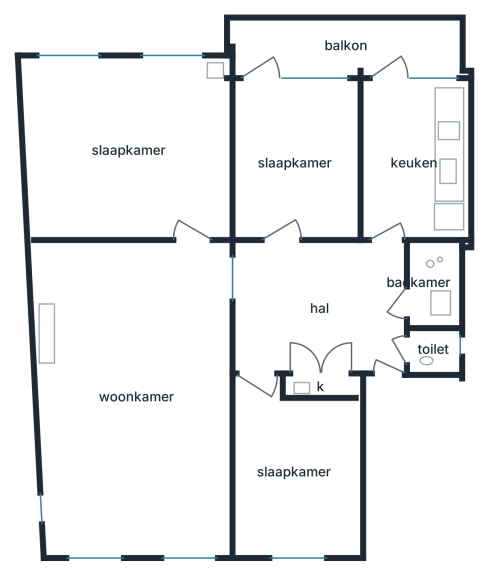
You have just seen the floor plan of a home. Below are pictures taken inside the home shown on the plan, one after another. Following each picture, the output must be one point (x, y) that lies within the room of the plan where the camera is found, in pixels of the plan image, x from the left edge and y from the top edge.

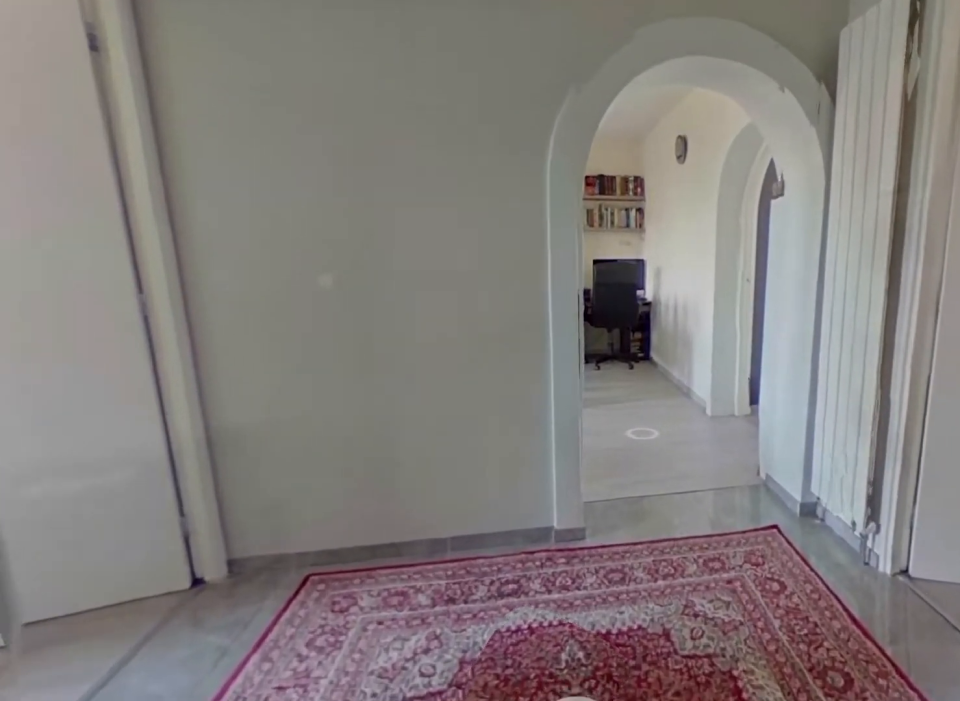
(318, 304)
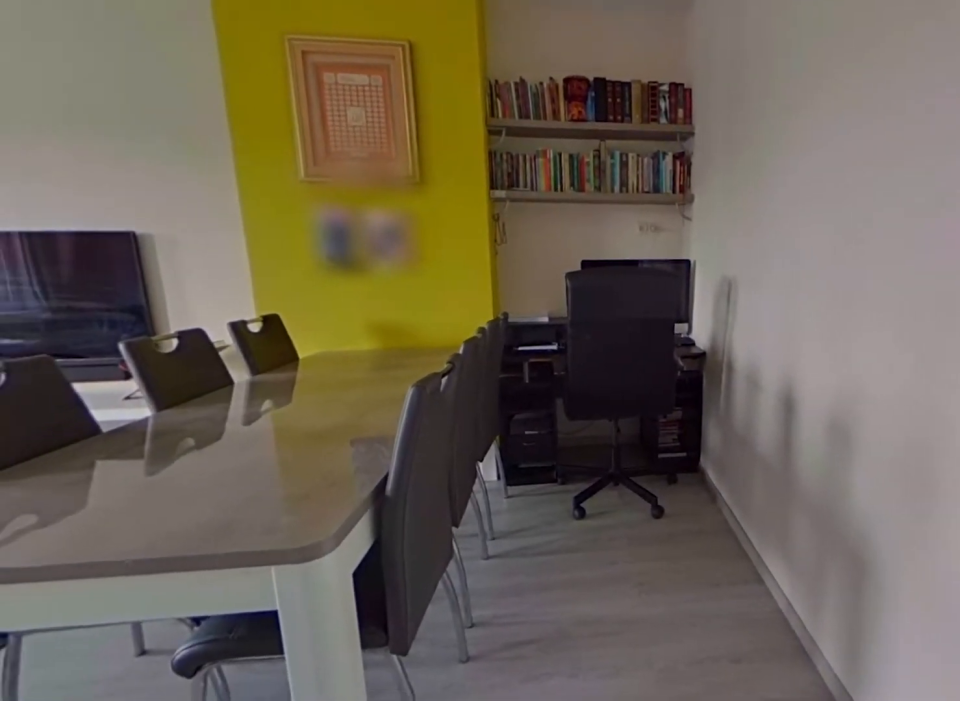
(137, 397)
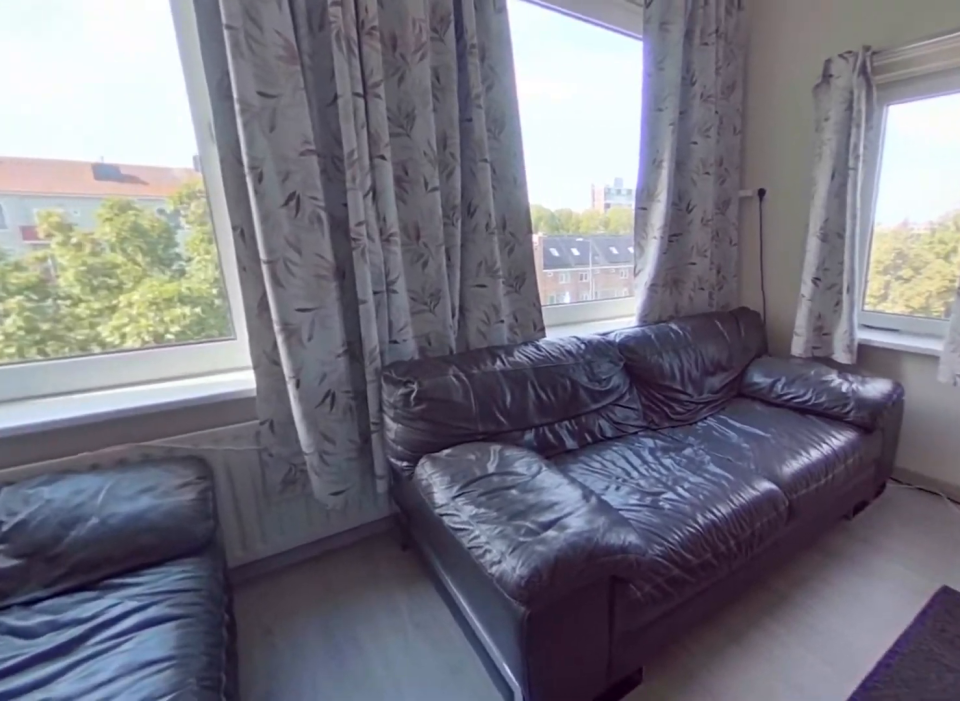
(137, 397)
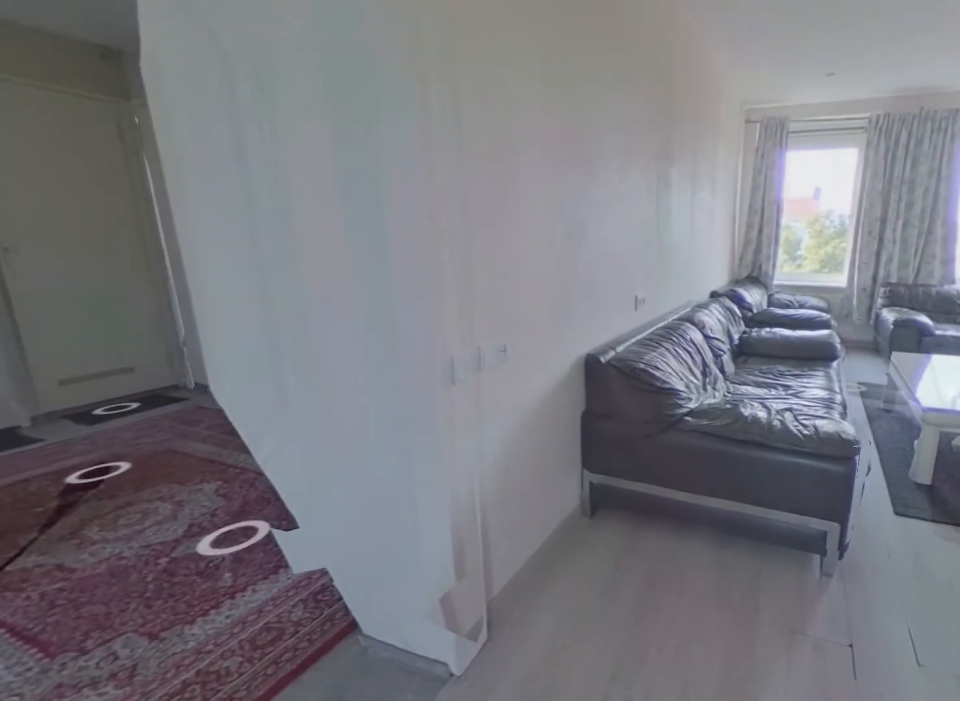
(137, 397)
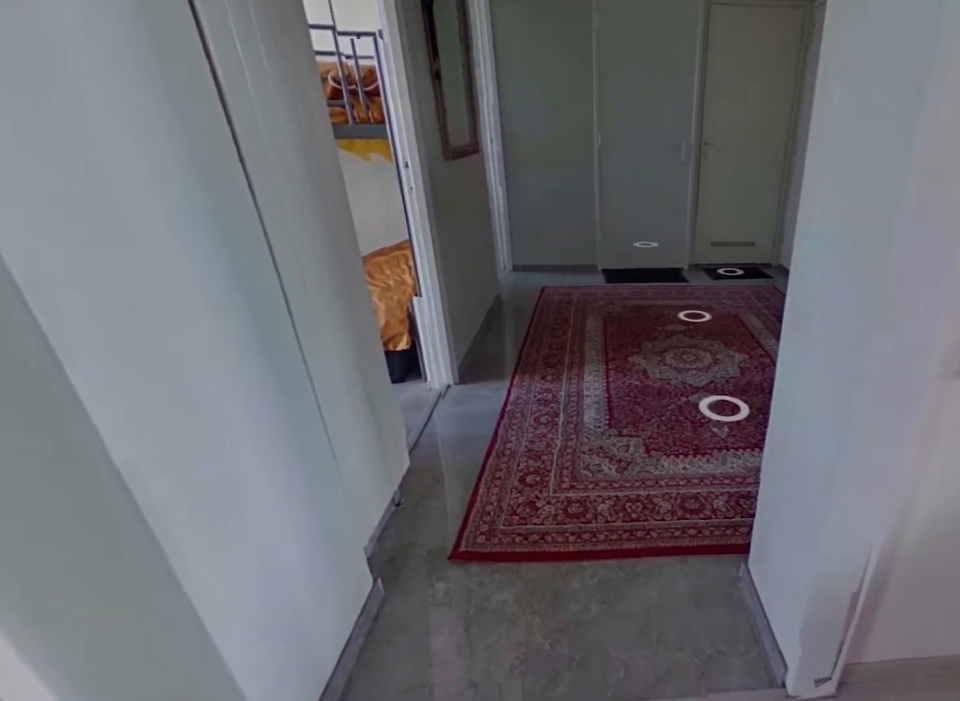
(137, 397)
